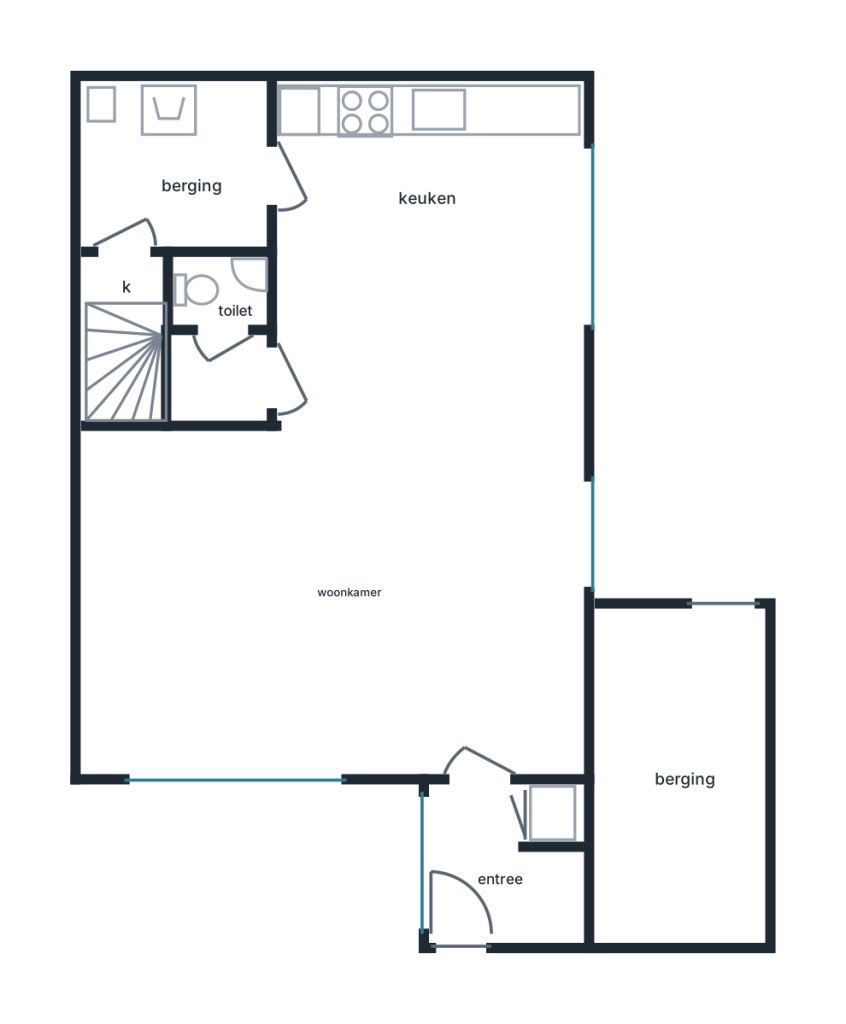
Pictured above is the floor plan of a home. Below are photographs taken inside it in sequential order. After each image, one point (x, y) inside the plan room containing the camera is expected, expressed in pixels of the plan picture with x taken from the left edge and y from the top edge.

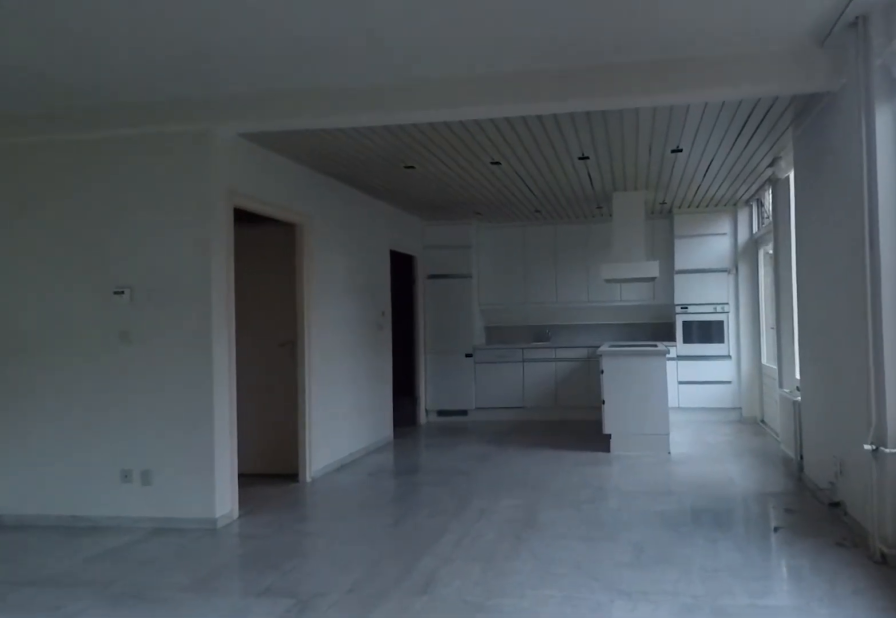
(260, 604)
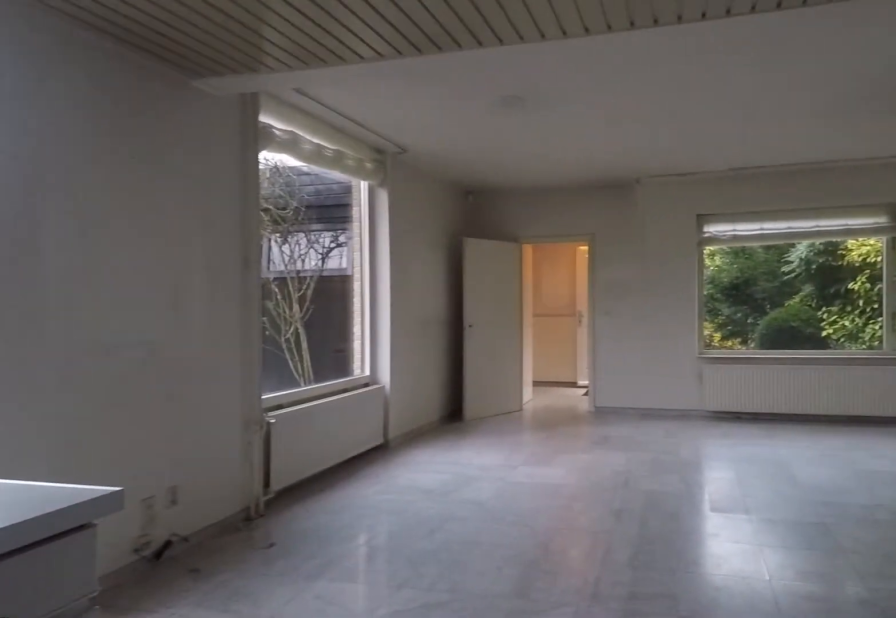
(428, 168)
